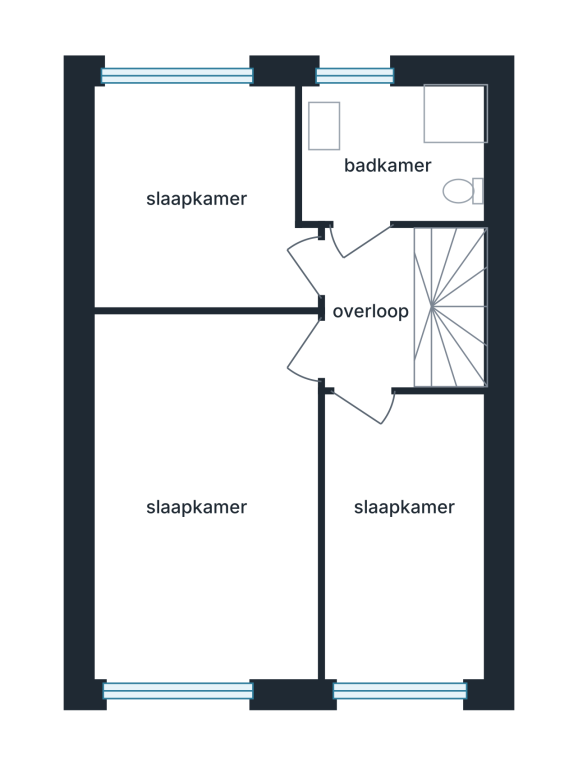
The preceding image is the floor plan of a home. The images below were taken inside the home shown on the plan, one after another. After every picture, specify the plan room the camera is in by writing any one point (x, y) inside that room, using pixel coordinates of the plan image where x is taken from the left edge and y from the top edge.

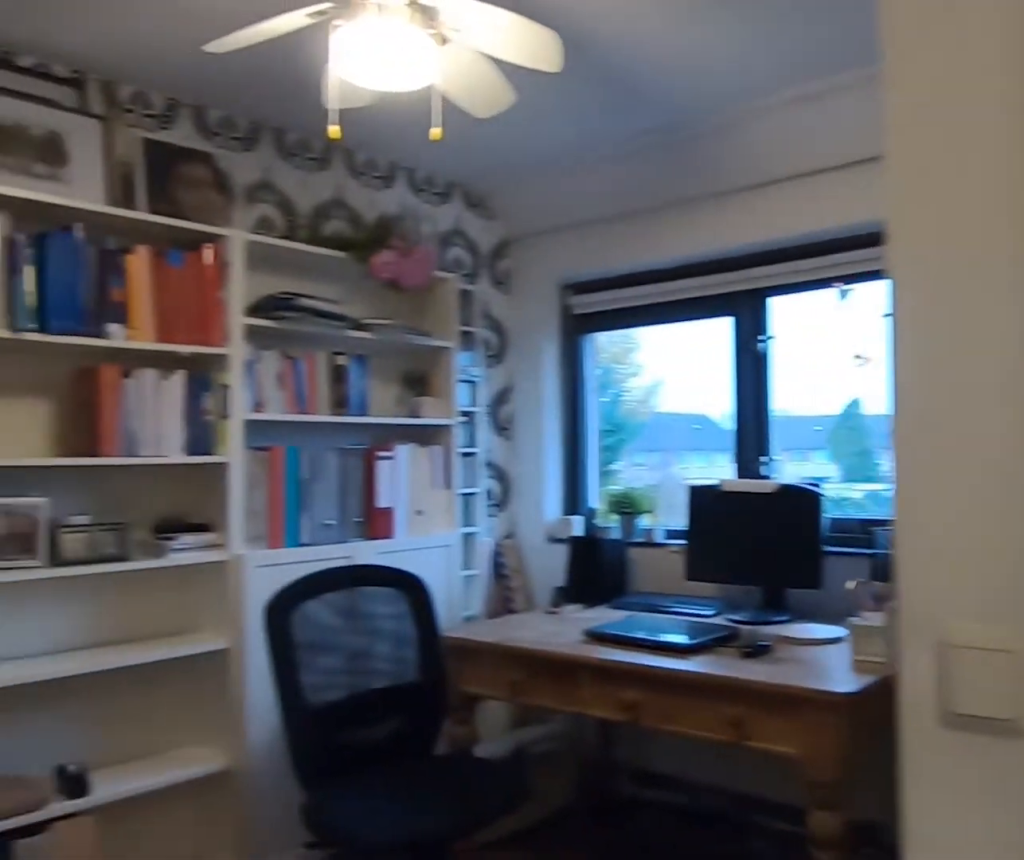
(368, 307)
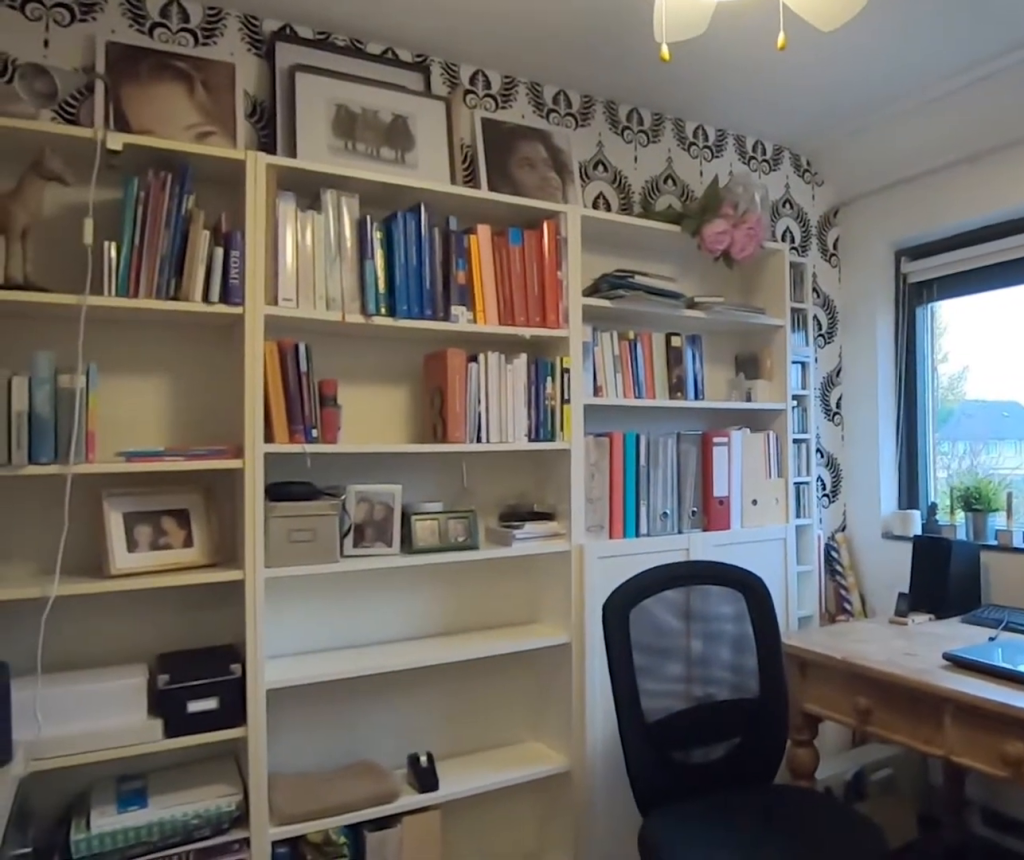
(197, 197)
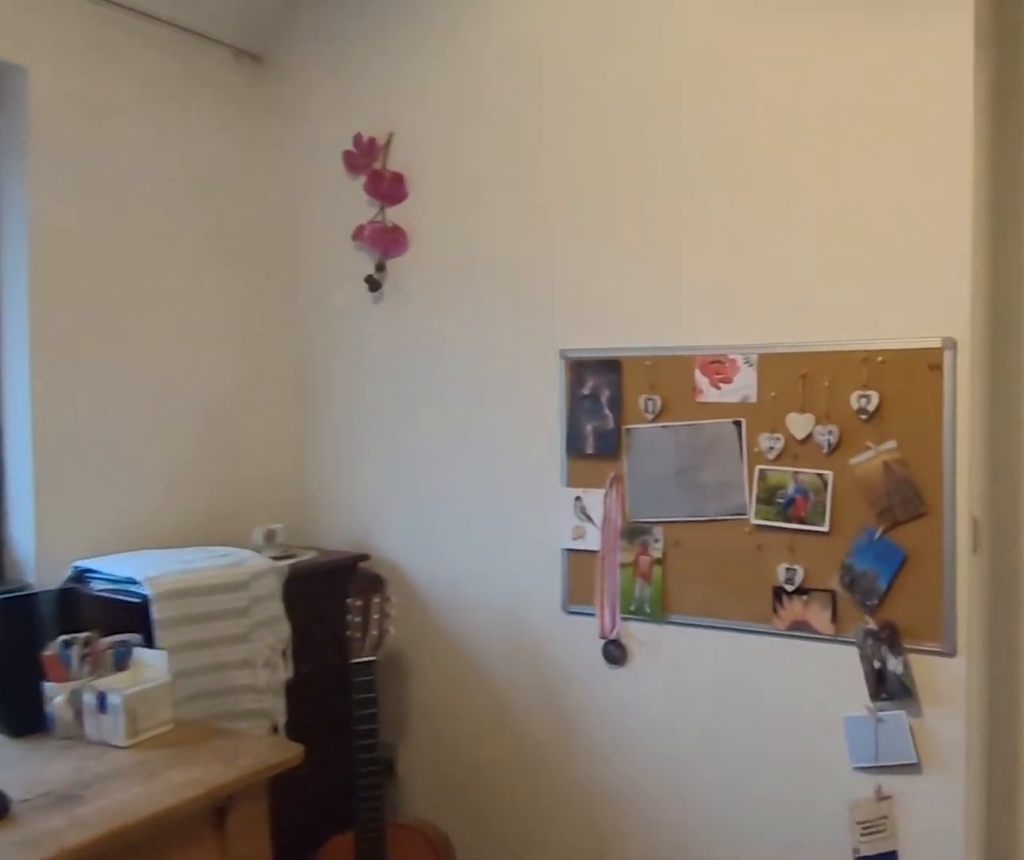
(197, 197)
